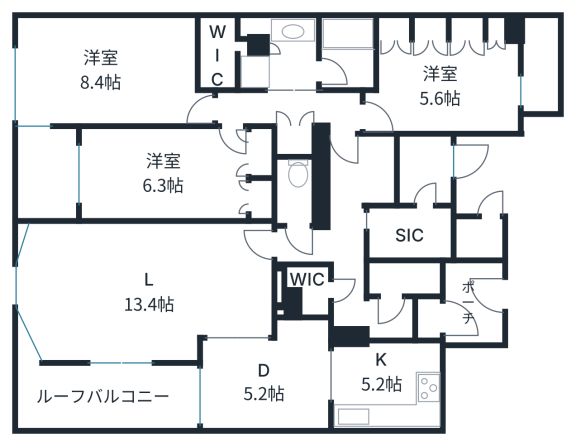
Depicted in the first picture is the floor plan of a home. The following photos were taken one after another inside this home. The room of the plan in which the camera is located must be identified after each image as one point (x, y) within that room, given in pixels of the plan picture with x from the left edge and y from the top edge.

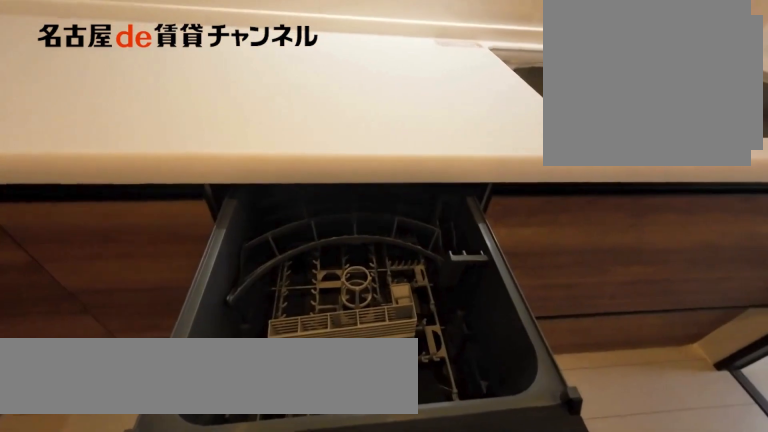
(387, 385)
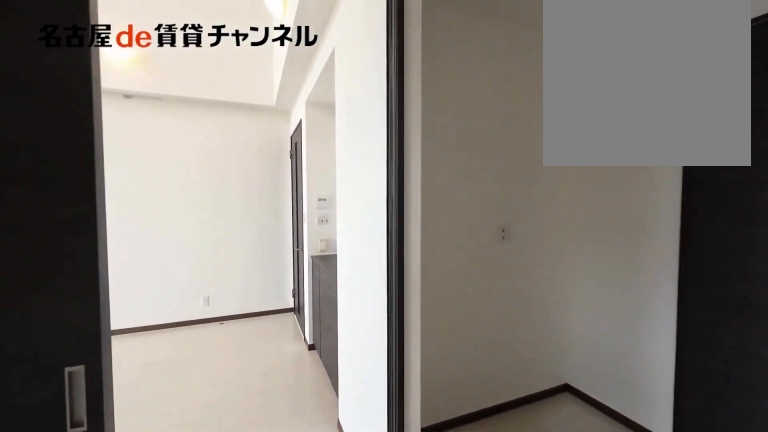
(268, 379)
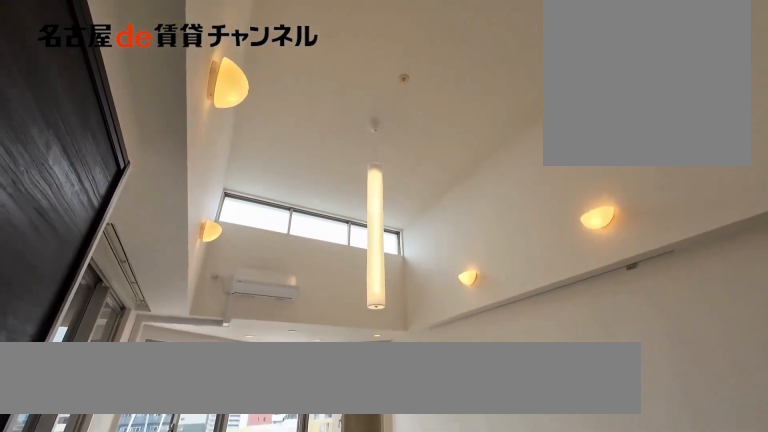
(144, 288)
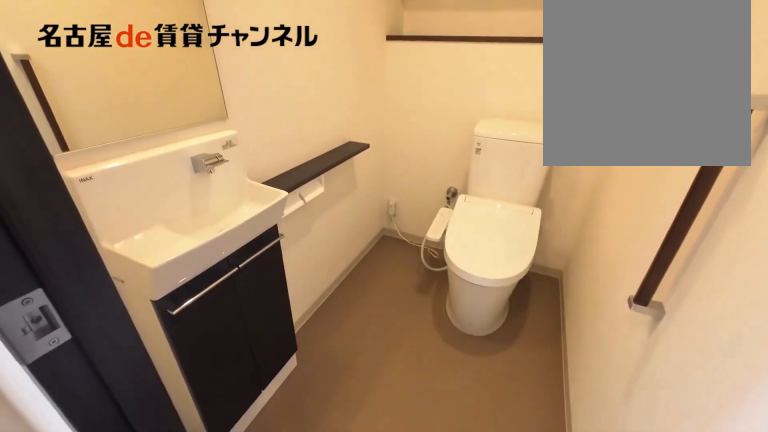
(294, 192)
